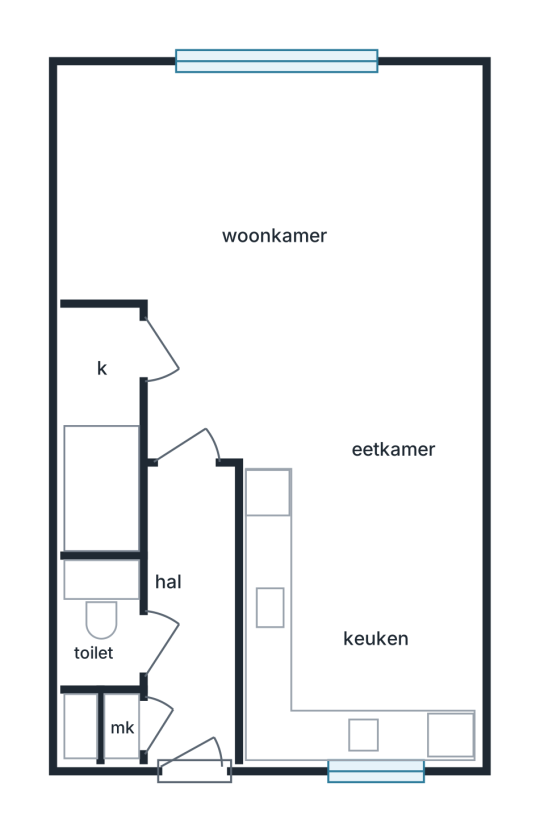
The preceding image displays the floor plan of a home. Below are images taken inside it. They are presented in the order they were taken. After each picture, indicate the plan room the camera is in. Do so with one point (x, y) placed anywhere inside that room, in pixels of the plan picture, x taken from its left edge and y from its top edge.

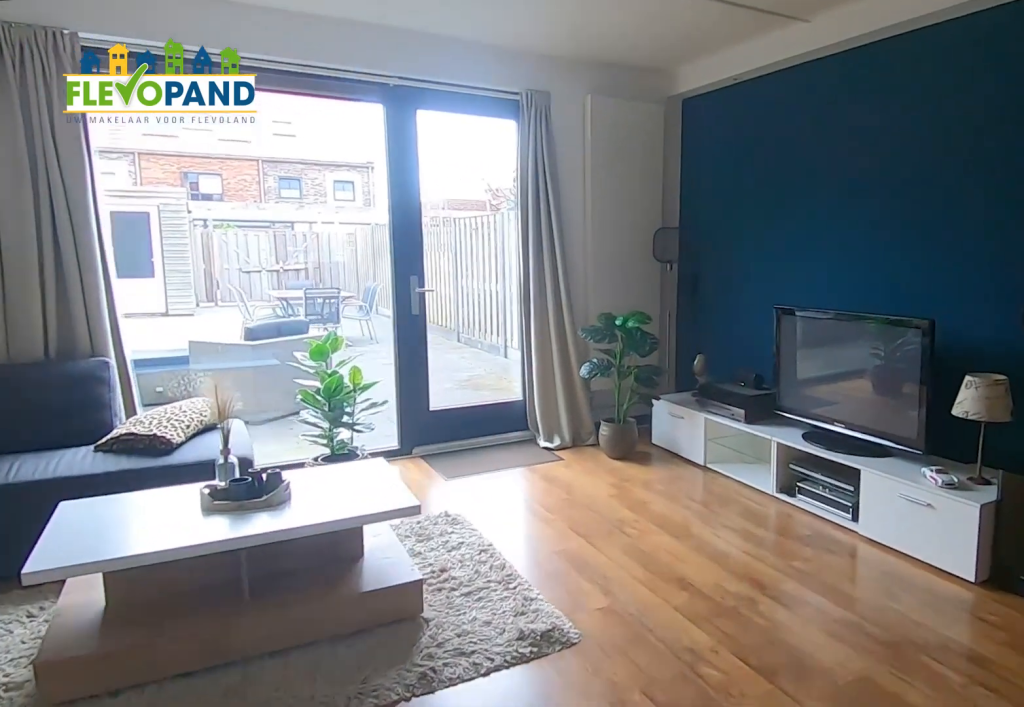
(248, 221)
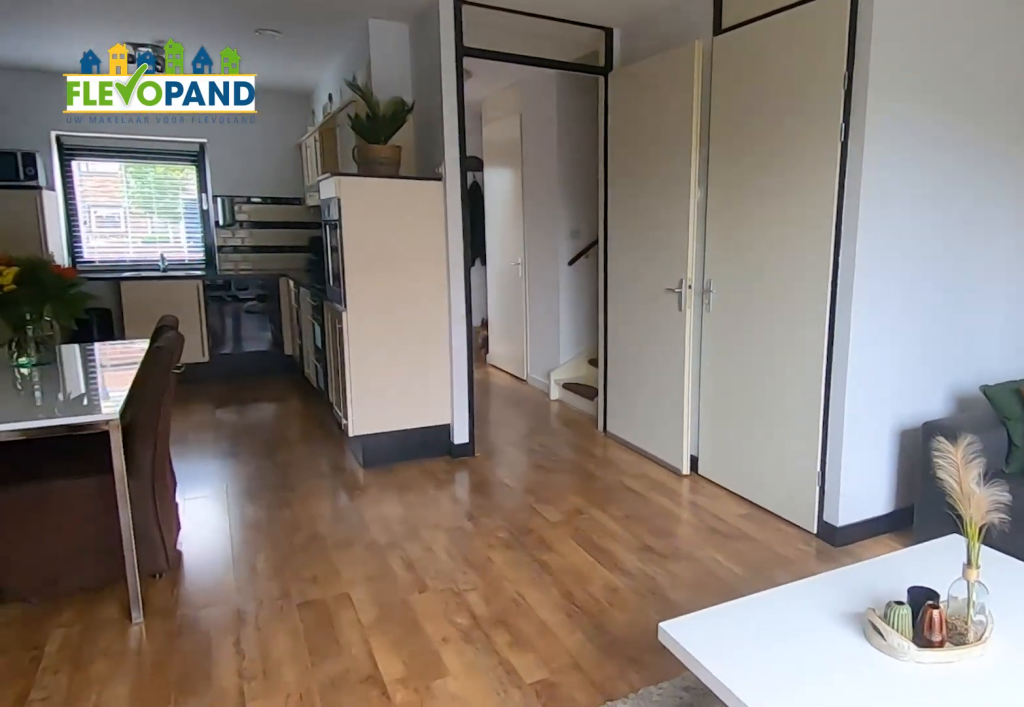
(248, 221)
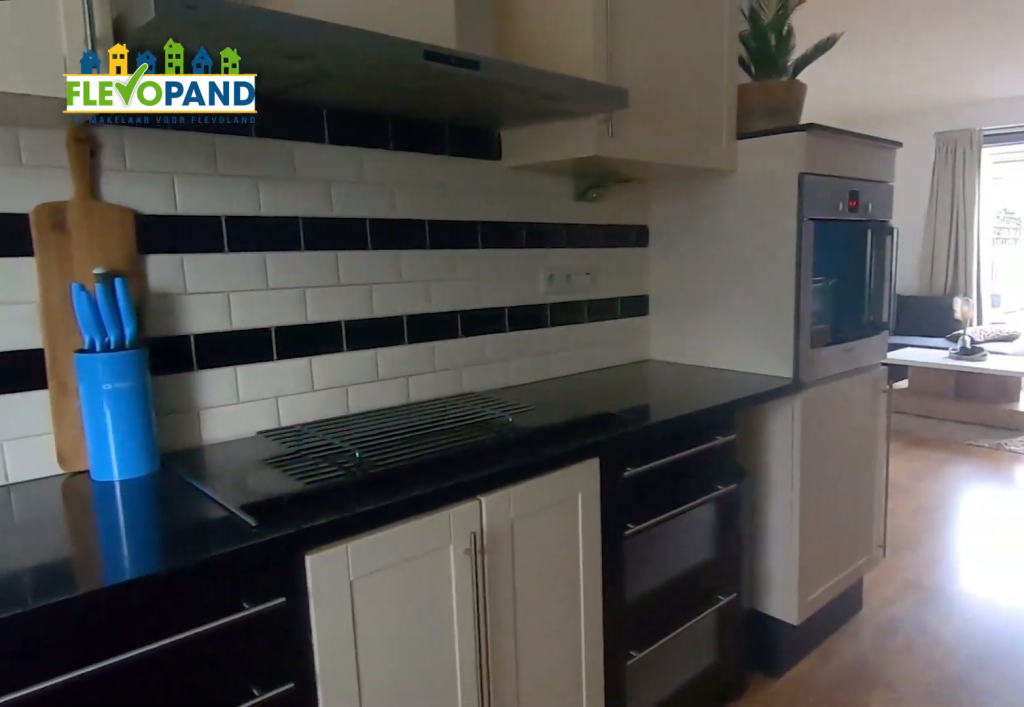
(360, 608)
